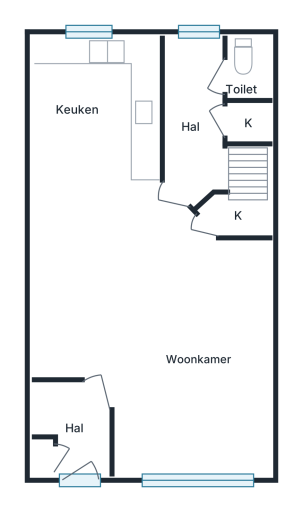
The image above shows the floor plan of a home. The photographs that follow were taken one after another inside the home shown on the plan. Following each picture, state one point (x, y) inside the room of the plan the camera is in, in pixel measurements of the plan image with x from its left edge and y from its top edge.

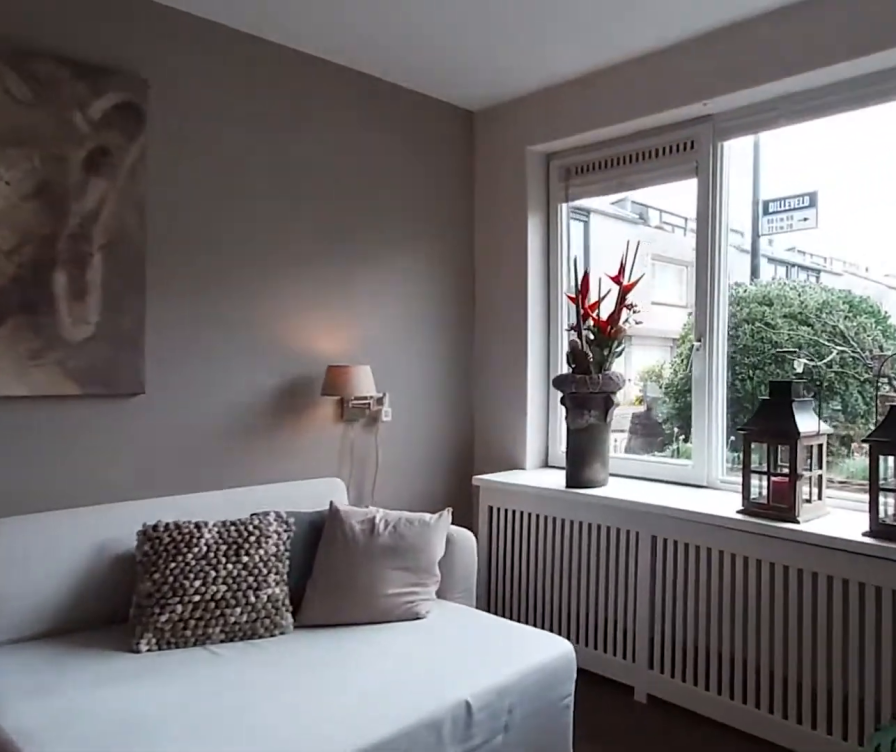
(156, 324)
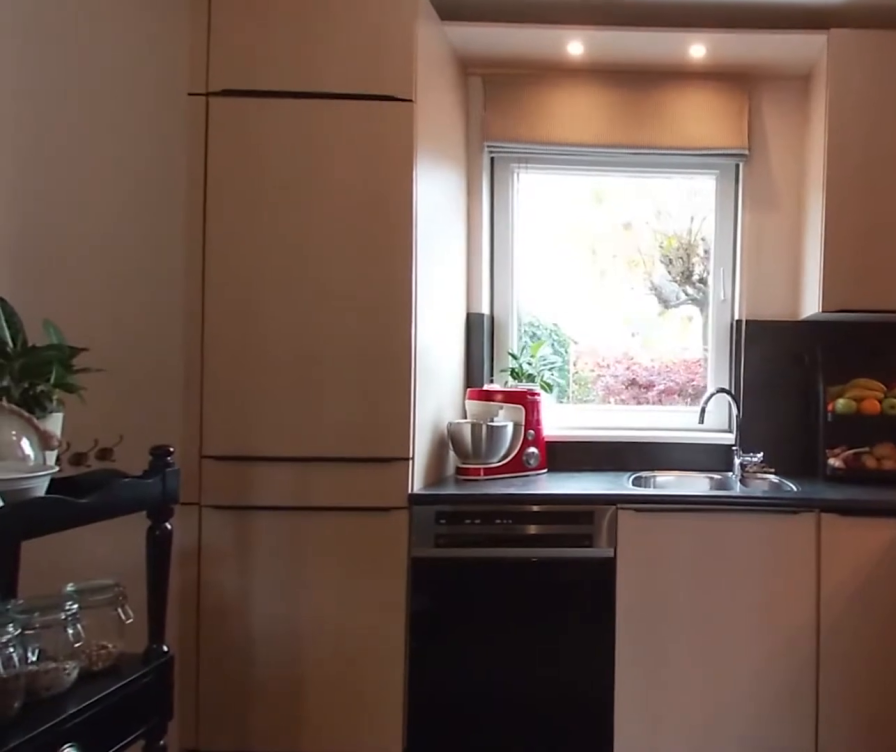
(95, 108)
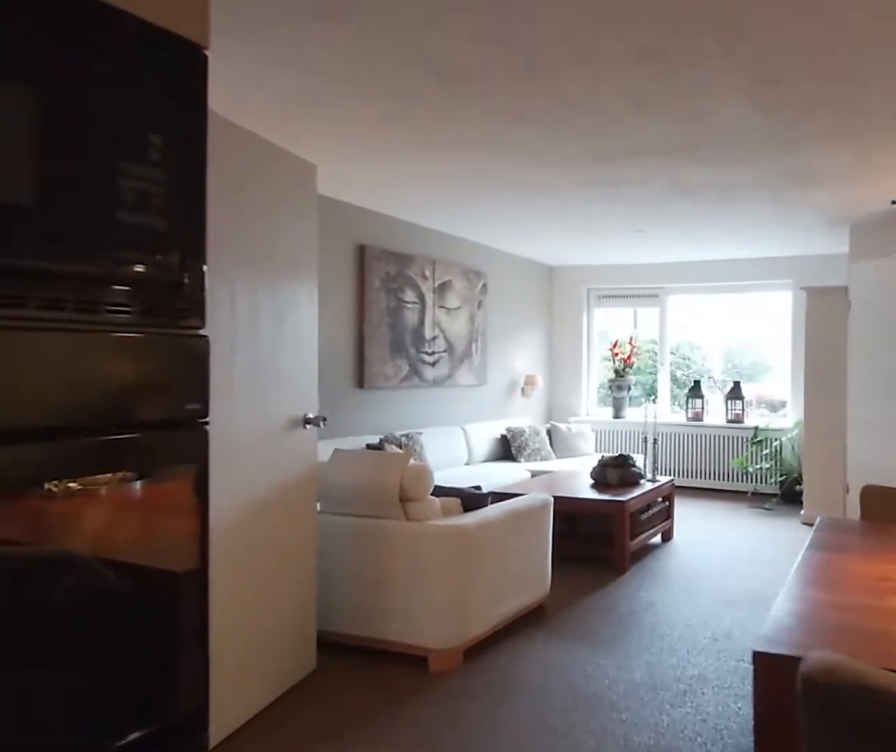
(95, 108)
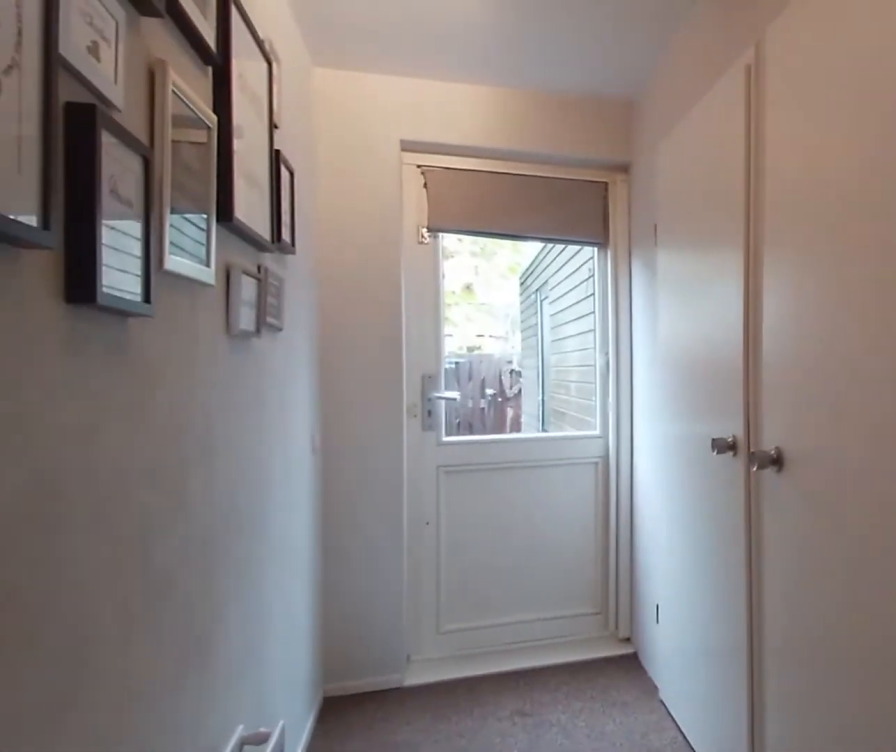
(195, 117)
